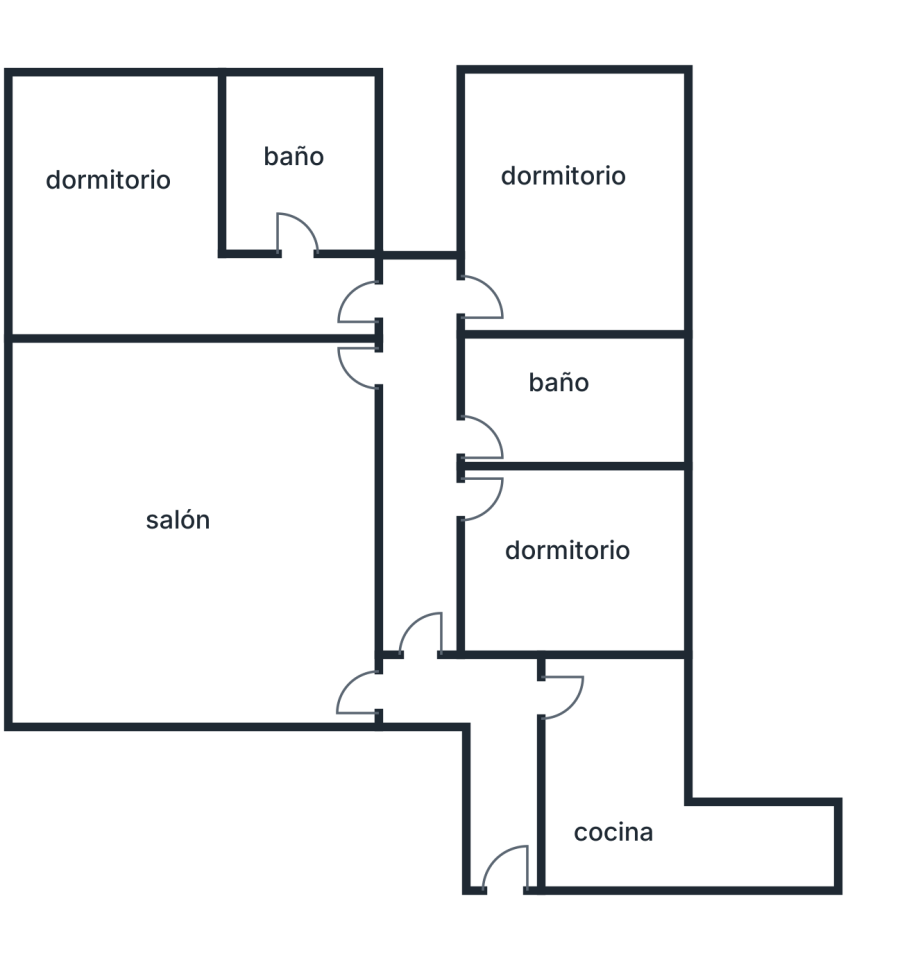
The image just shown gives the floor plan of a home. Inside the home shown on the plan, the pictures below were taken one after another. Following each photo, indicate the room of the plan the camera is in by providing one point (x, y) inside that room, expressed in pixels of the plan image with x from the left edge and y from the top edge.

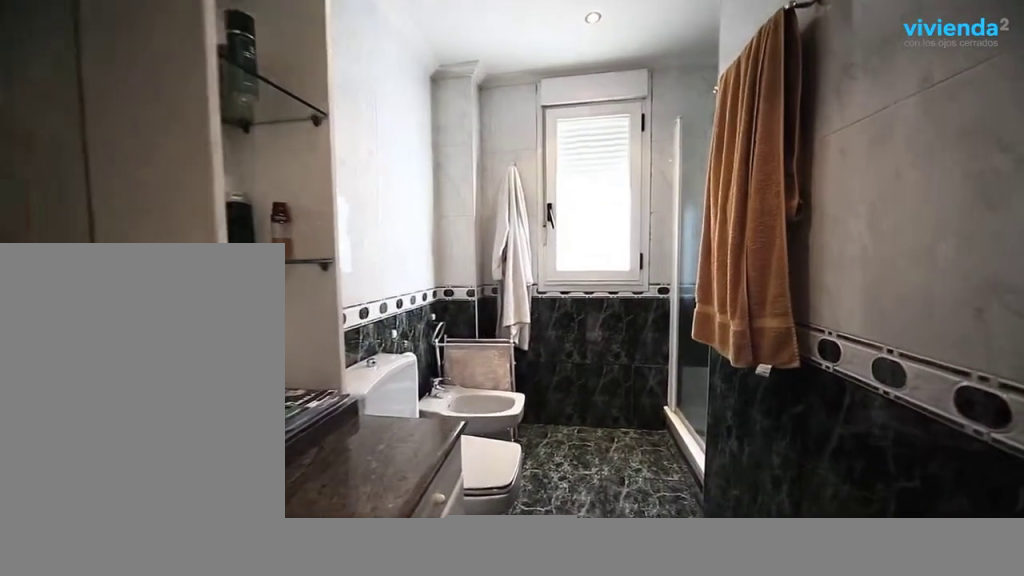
(630, 417)
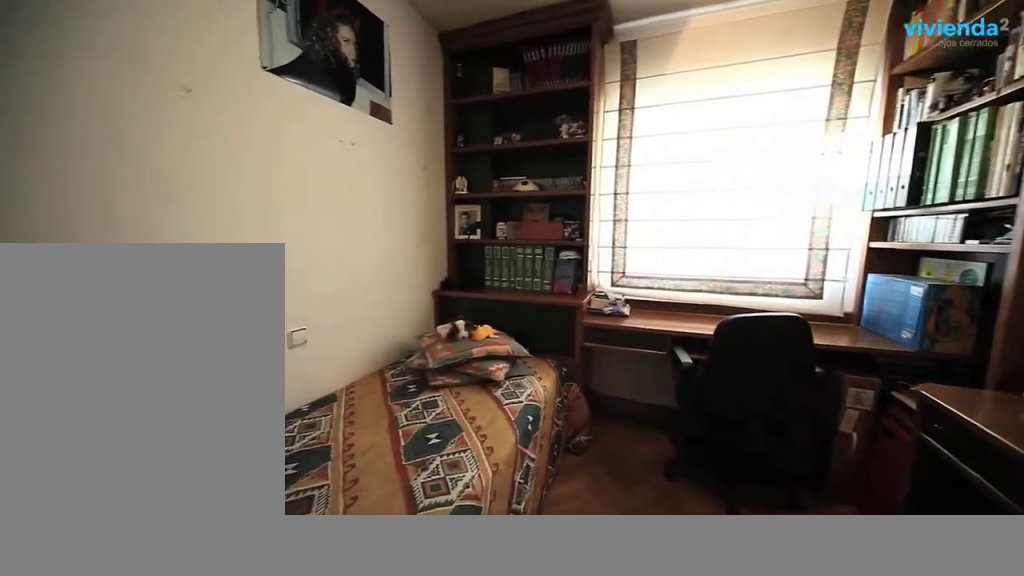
(590, 268)
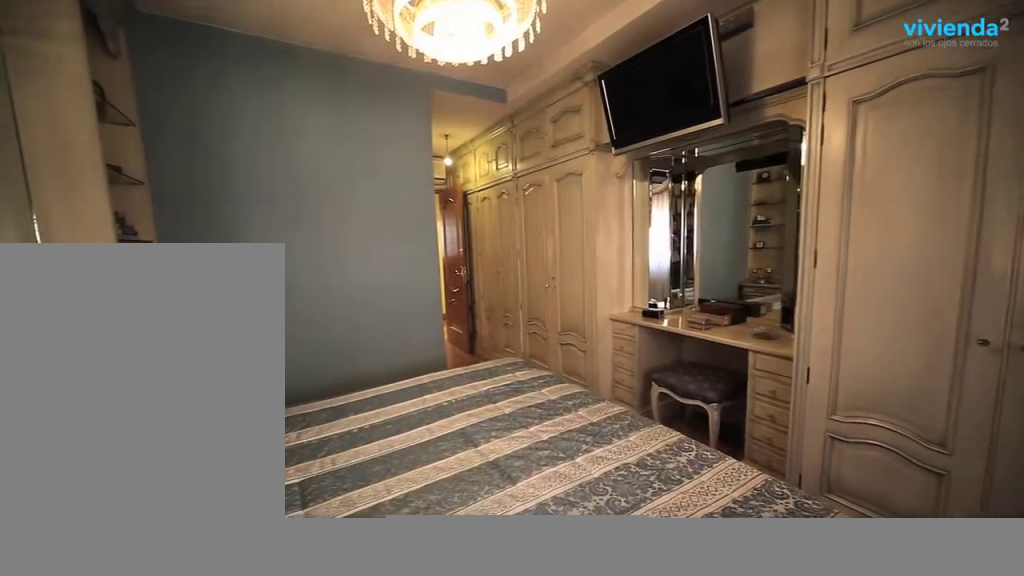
(119, 268)
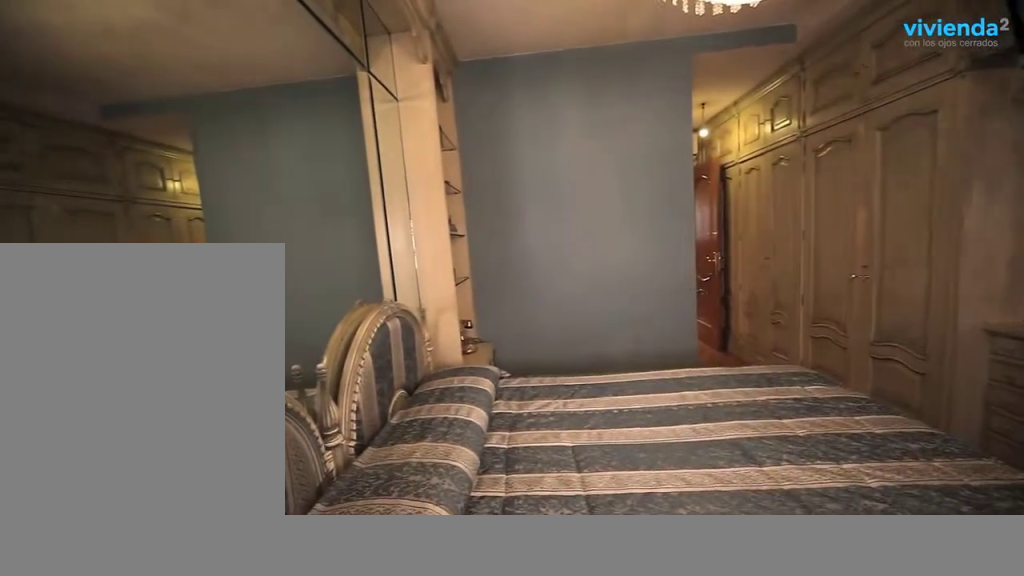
(119, 267)
